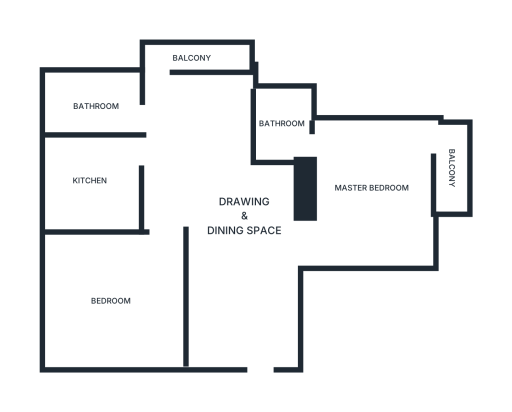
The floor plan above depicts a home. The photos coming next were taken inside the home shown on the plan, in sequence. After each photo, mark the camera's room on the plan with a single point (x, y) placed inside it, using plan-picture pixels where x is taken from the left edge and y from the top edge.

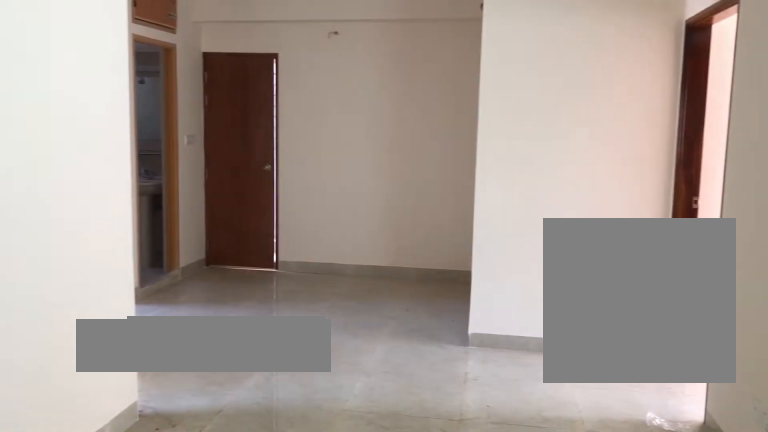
(249, 271)
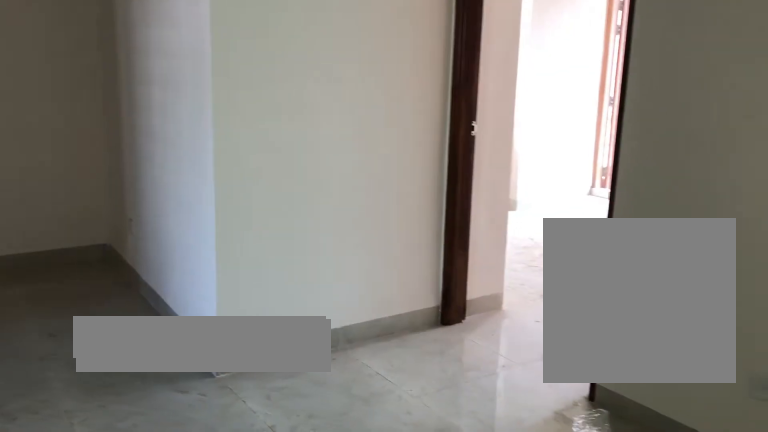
(249, 272)
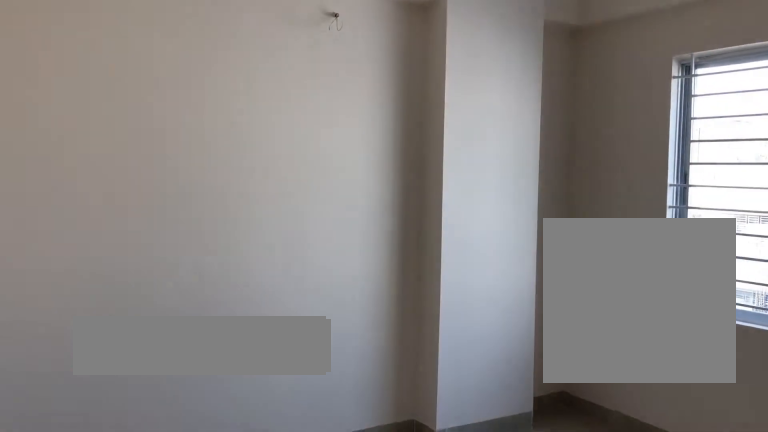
(111, 300)
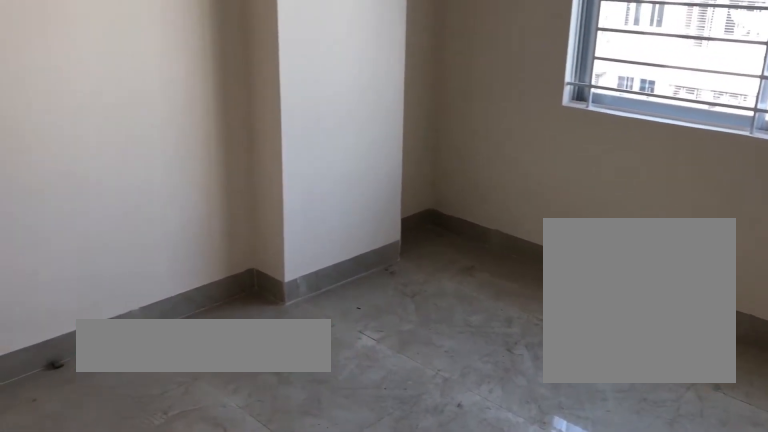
(110, 299)
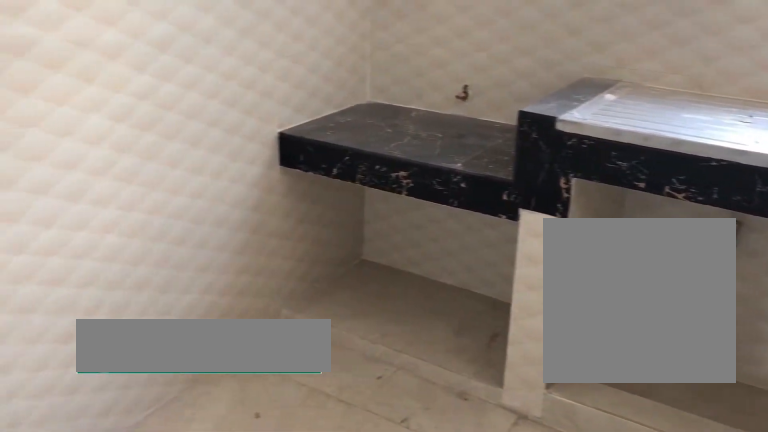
(89, 182)
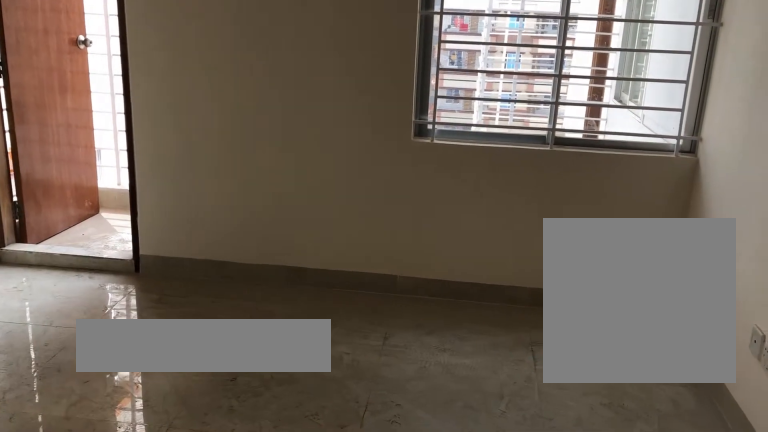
(372, 189)
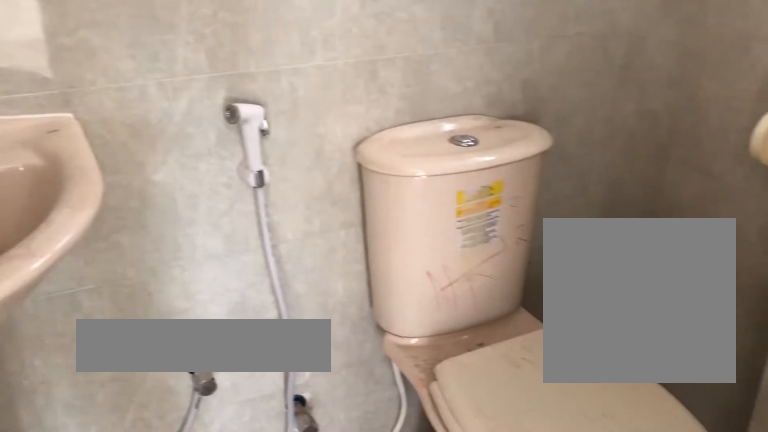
(280, 125)
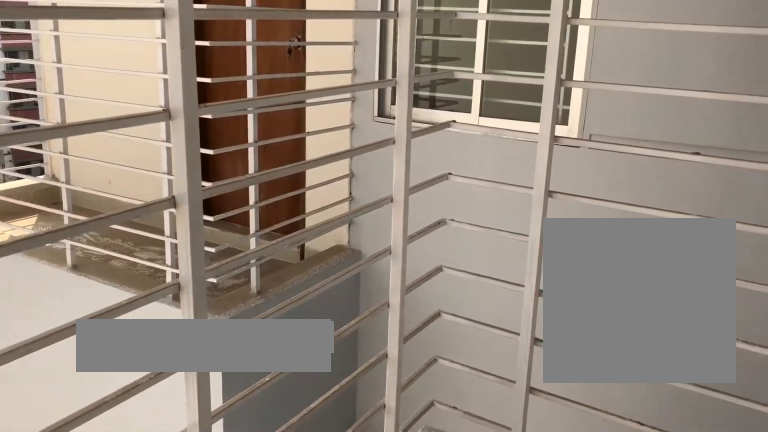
(454, 168)
